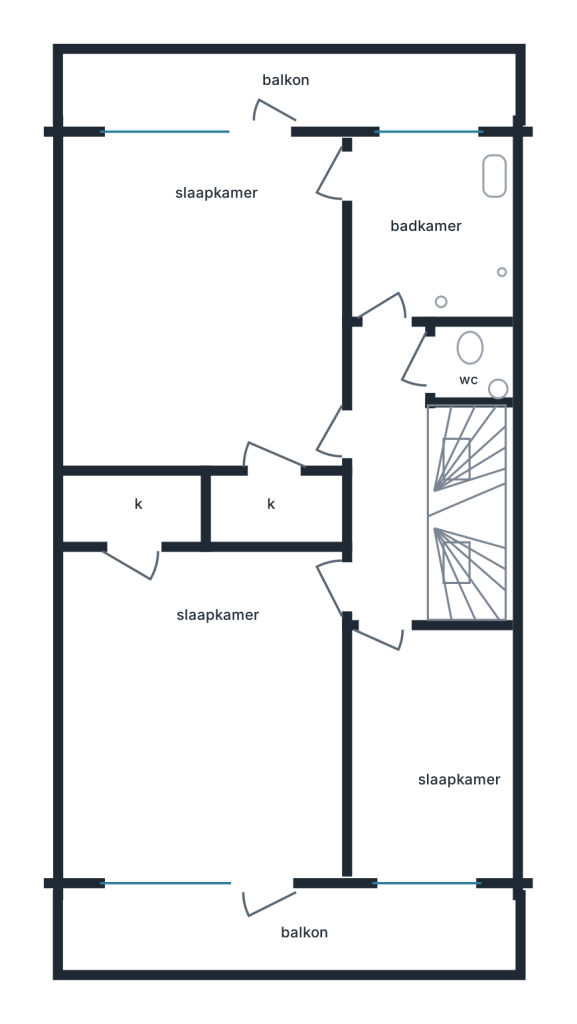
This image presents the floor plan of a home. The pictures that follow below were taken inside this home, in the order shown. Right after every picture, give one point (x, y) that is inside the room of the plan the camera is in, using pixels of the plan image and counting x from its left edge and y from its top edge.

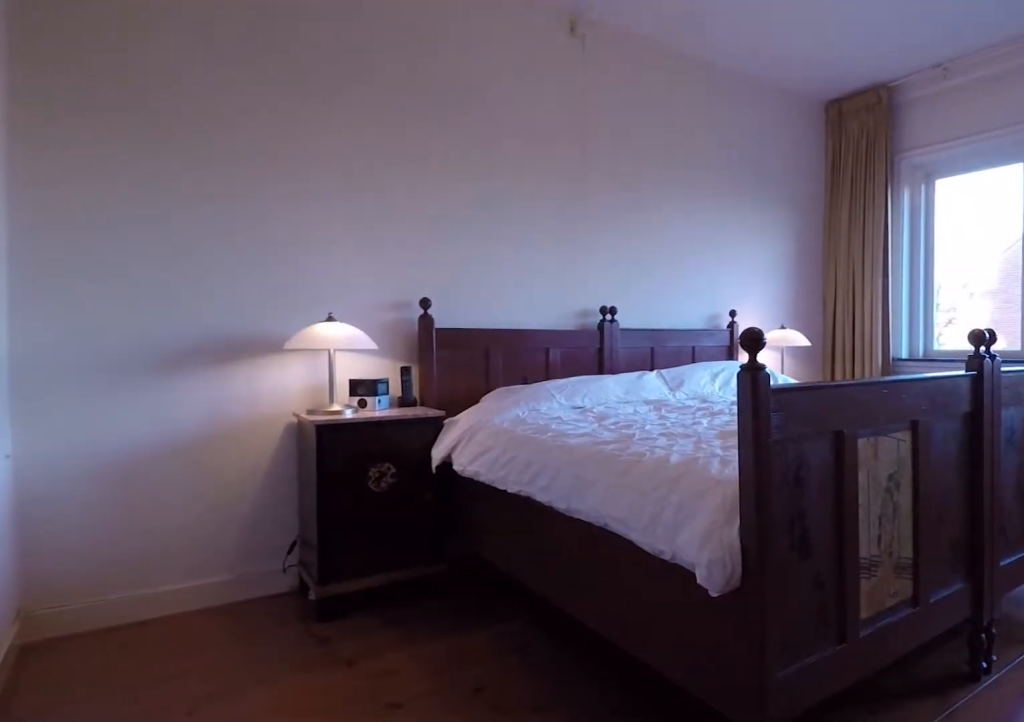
(201, 300)
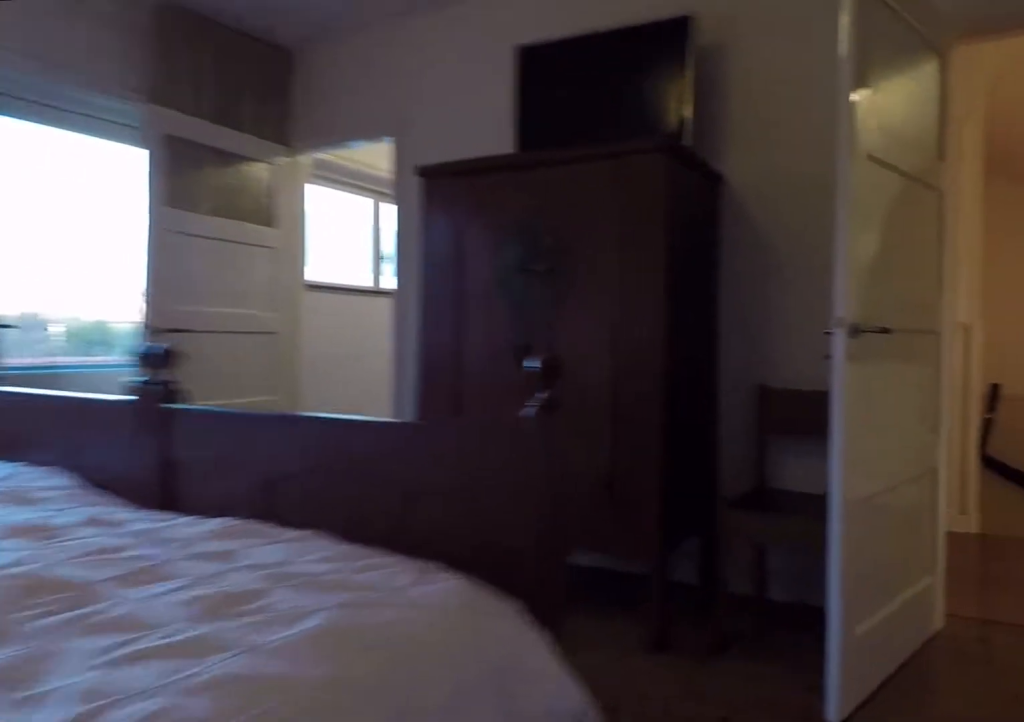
(201, 300)
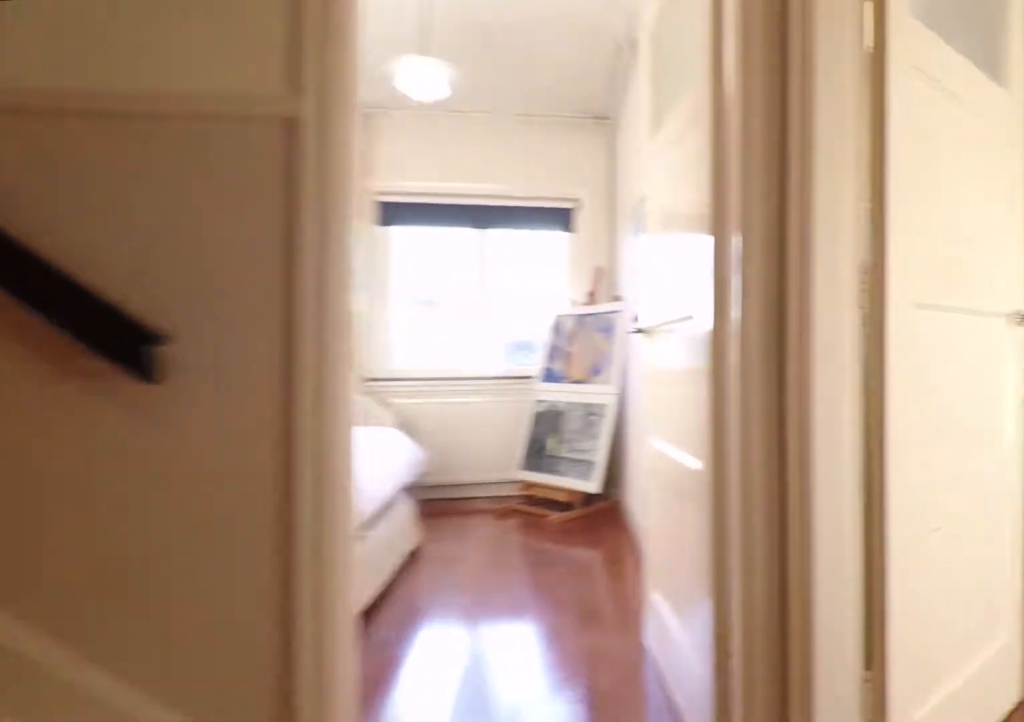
(390, 474)
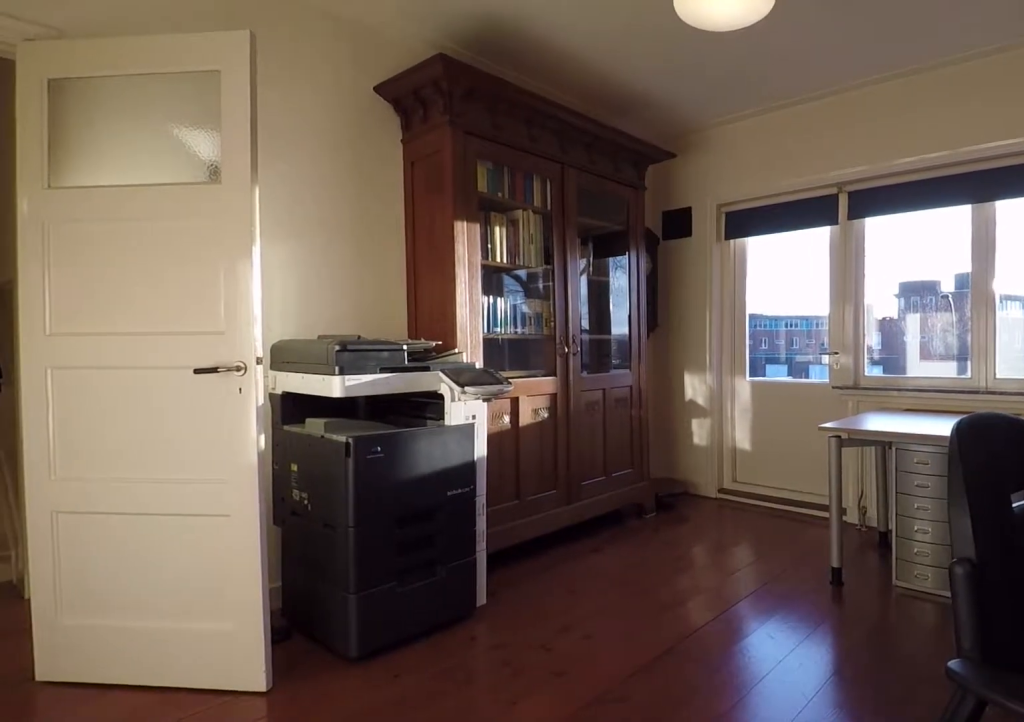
(202, 708)
